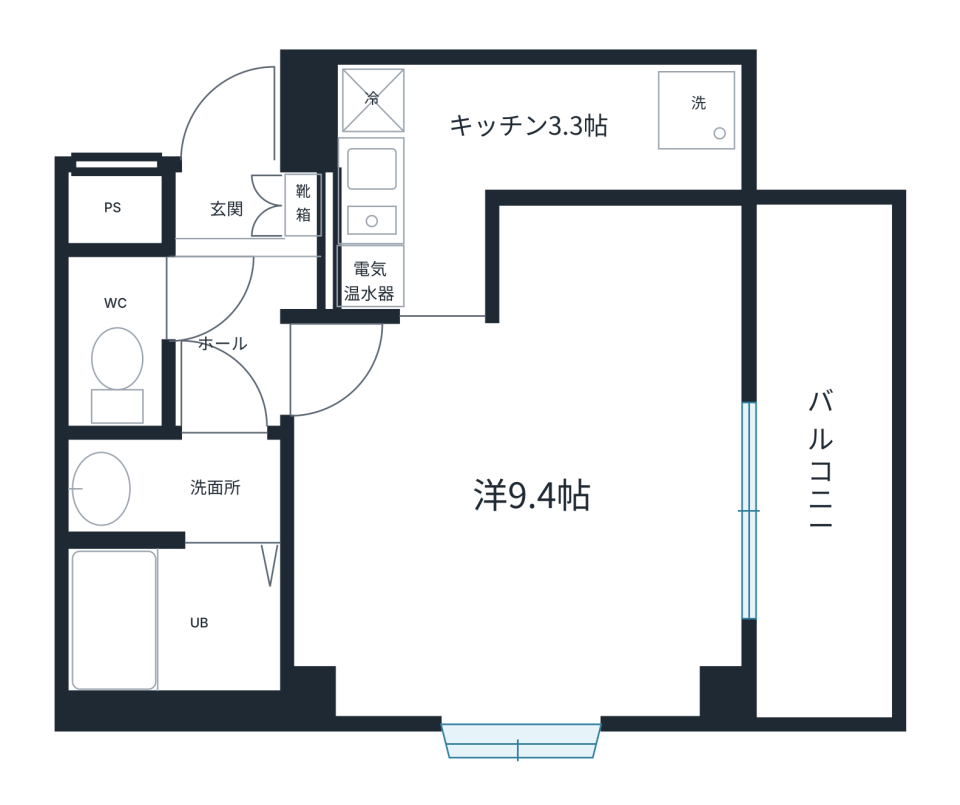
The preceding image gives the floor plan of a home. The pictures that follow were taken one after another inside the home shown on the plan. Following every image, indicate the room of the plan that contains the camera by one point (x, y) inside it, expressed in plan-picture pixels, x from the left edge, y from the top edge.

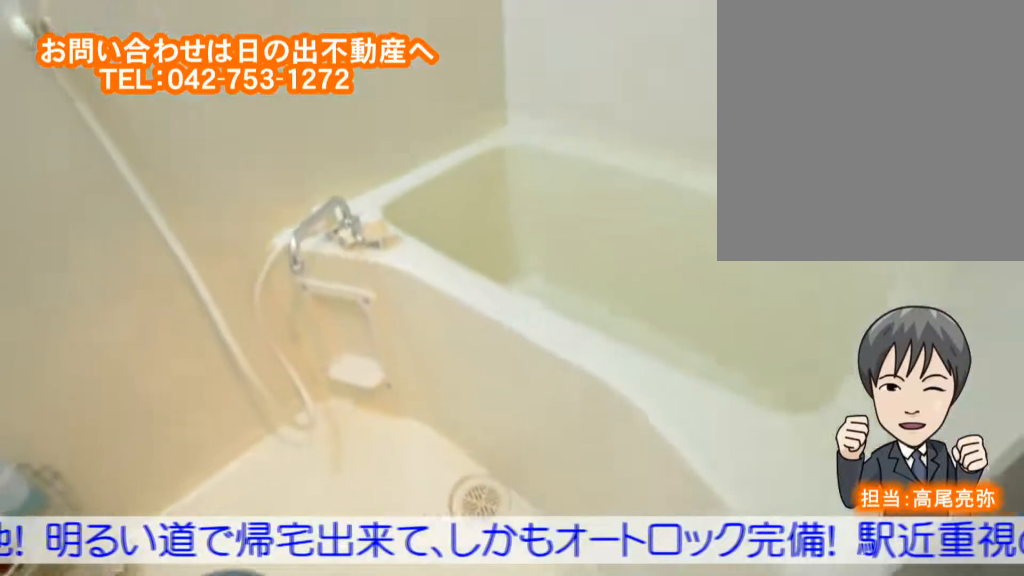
(157, 611)
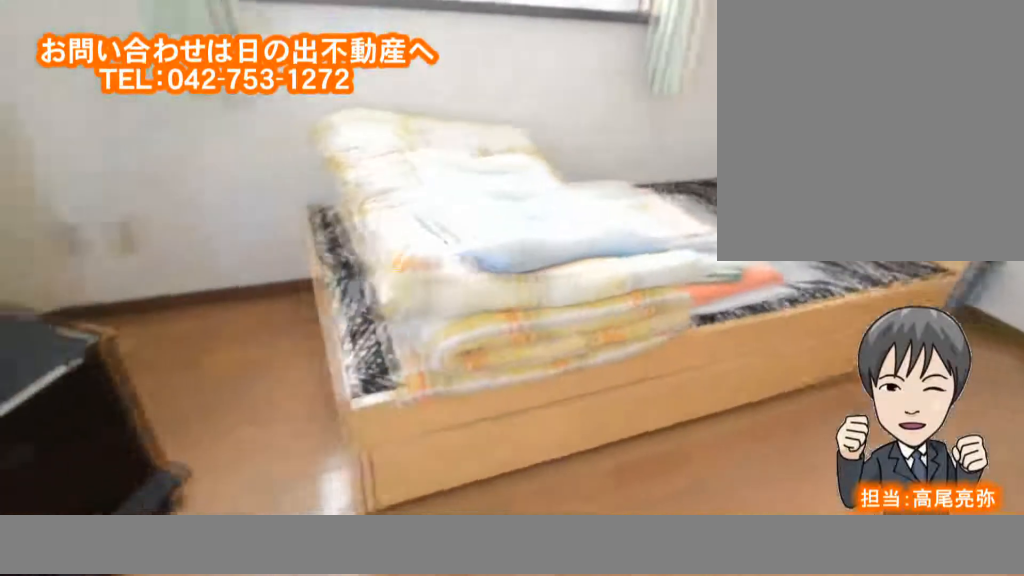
(544, 550)
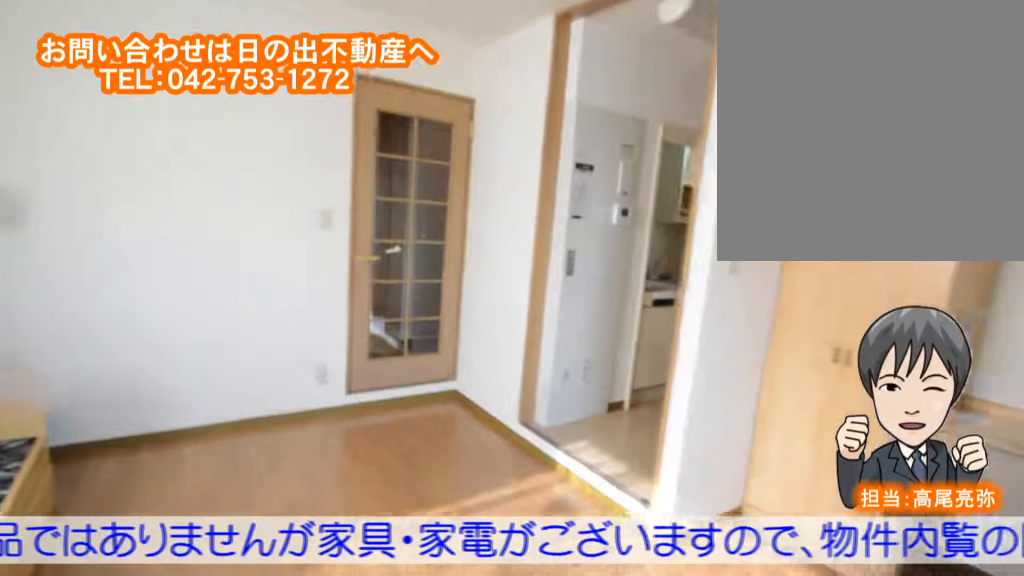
(543, 551)
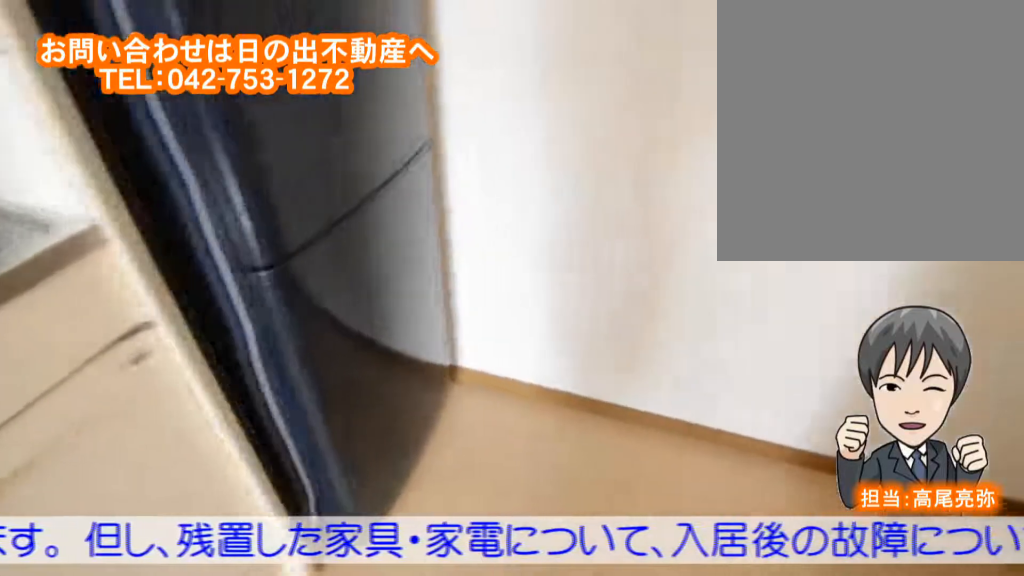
(480, 142)
